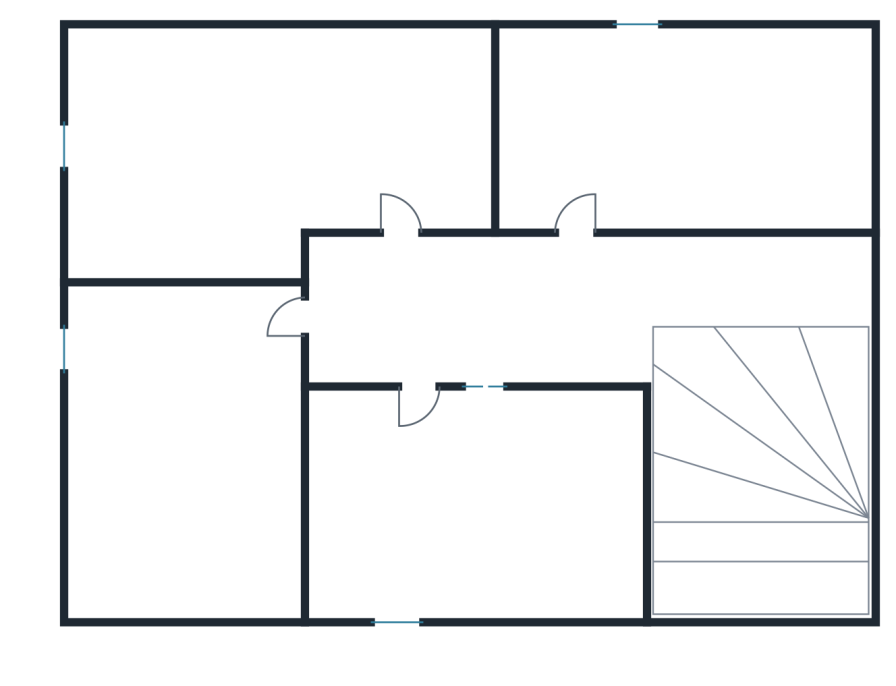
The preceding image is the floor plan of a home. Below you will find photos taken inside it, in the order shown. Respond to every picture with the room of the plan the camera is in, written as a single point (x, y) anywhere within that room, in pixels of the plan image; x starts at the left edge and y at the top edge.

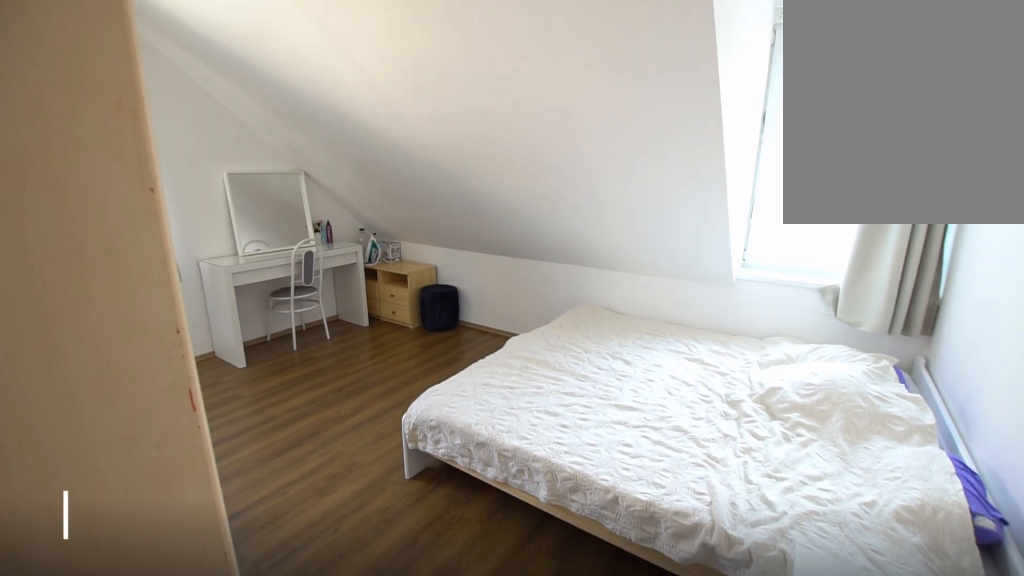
(297, 129)
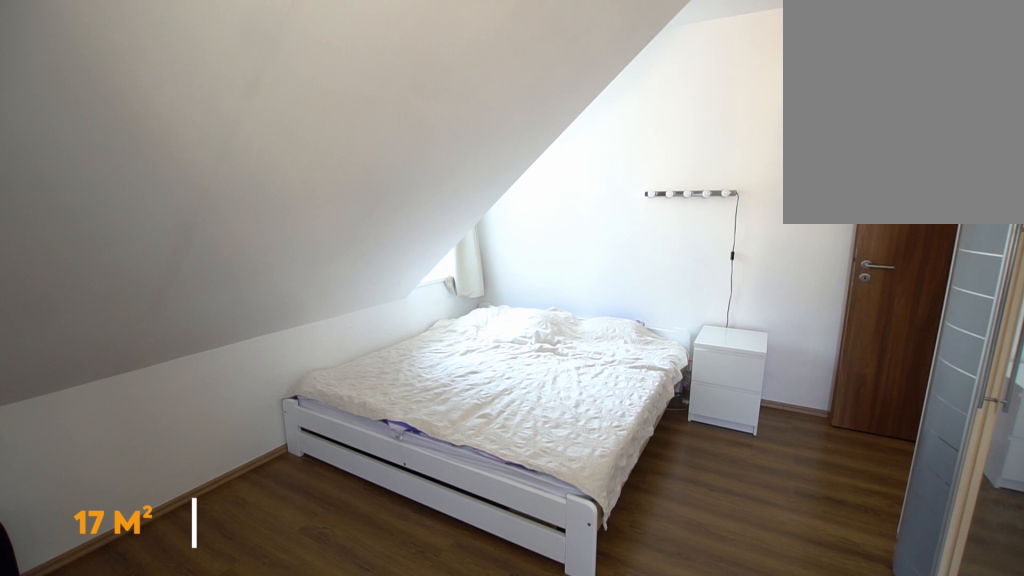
(297, 130)
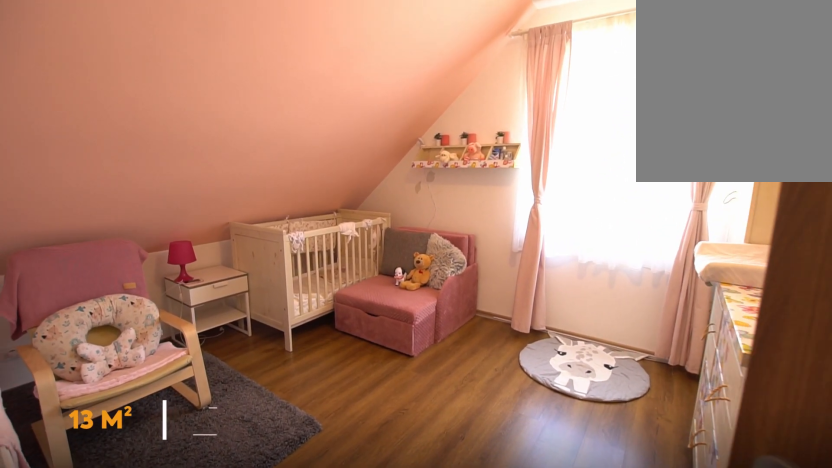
(186, 457)
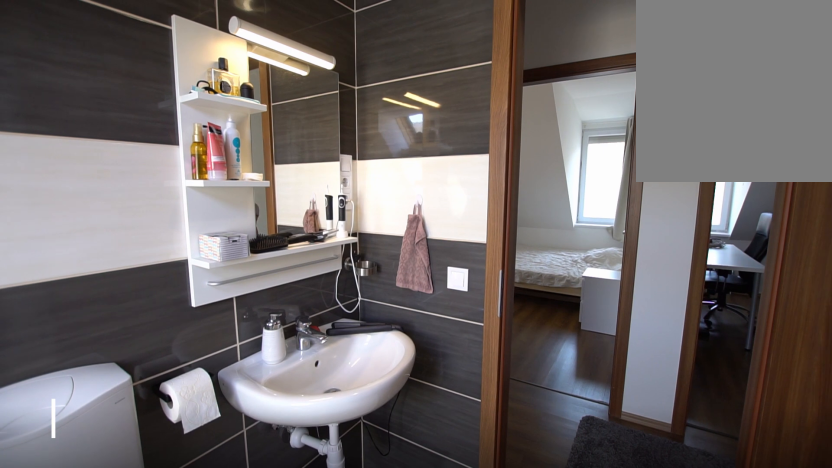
(473, 520)
